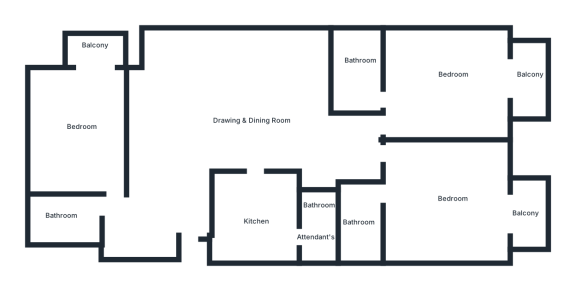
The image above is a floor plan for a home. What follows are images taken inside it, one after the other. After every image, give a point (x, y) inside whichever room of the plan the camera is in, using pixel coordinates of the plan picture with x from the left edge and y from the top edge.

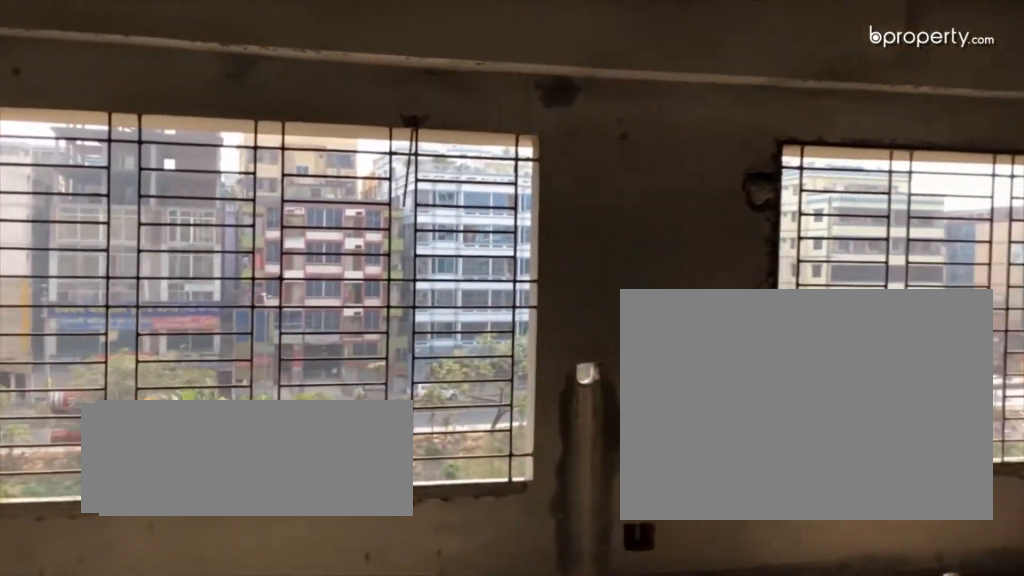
(188, 146)
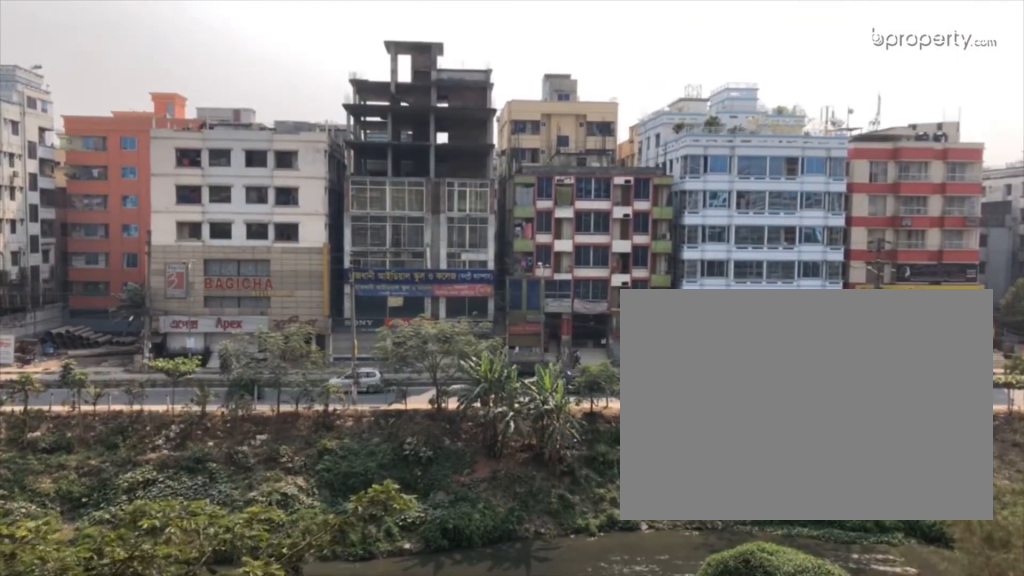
(93, 47)
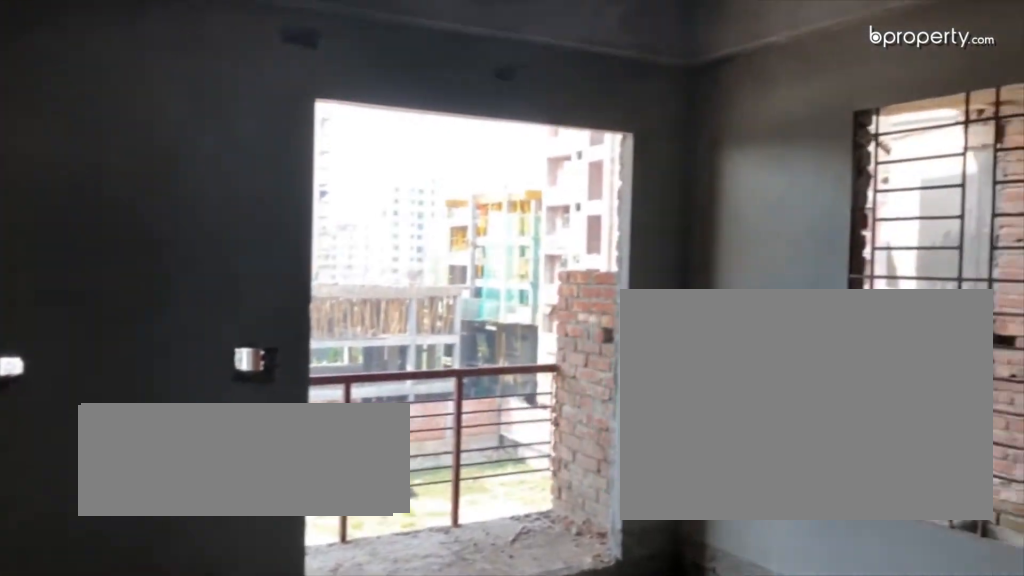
(441, 188)
